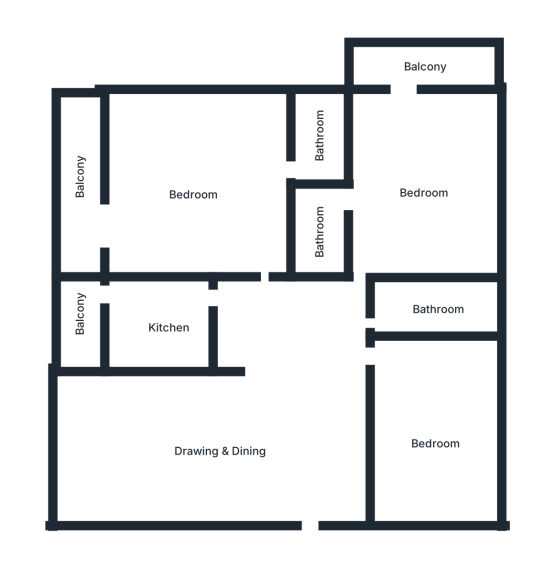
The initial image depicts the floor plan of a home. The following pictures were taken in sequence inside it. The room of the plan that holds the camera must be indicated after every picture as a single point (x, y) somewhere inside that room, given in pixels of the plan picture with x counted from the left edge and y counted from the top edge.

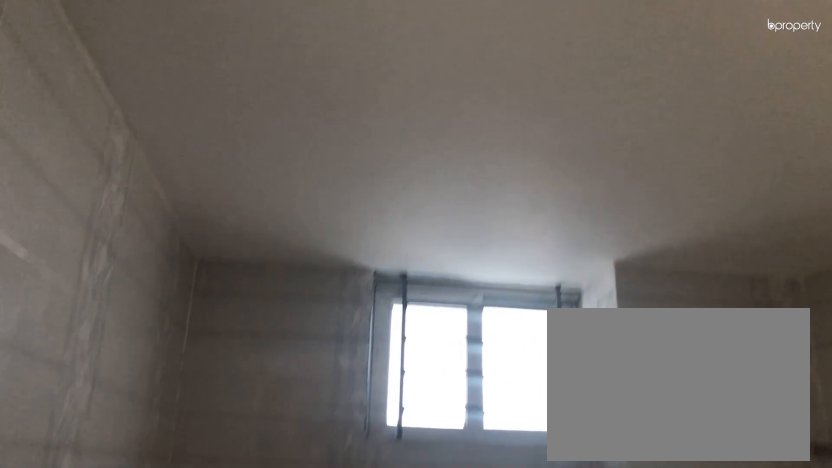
(318, 140)
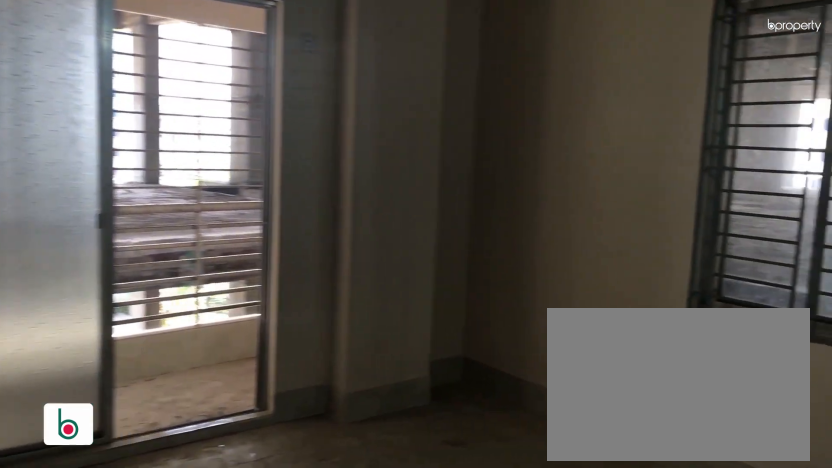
(423, 189)
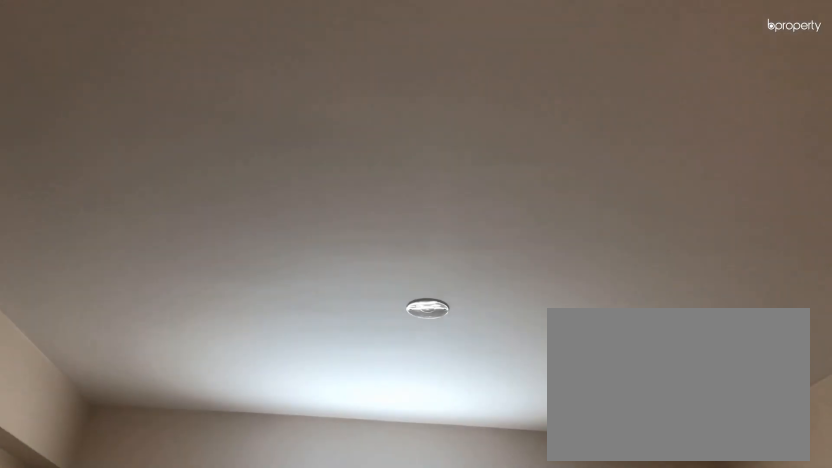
(423, 189)
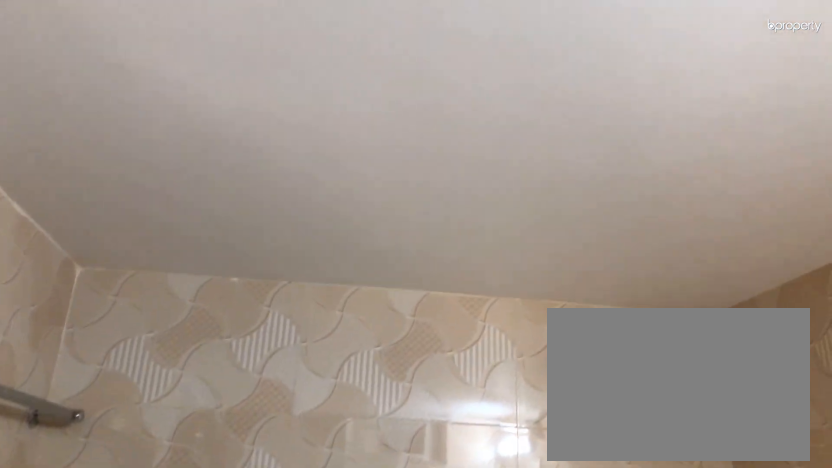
(318, 225)
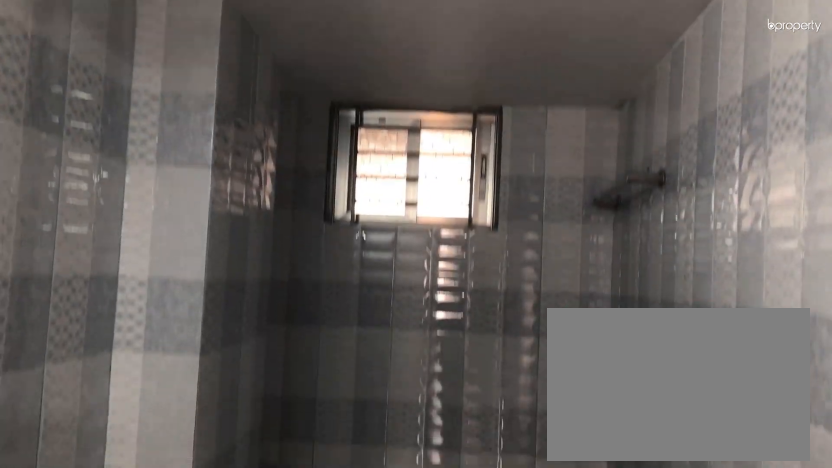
(441, 307)
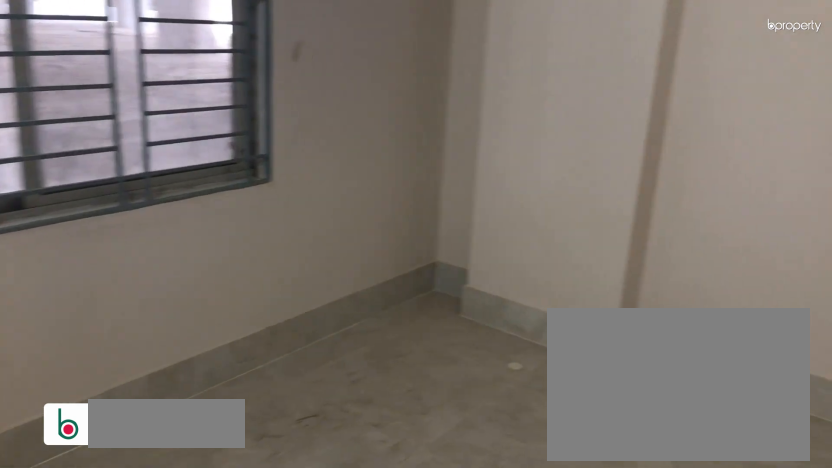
(437, 444)
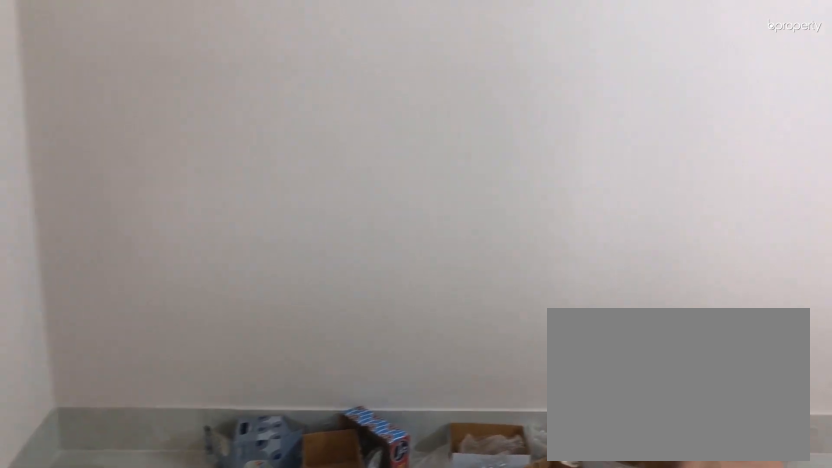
(437, 444)
